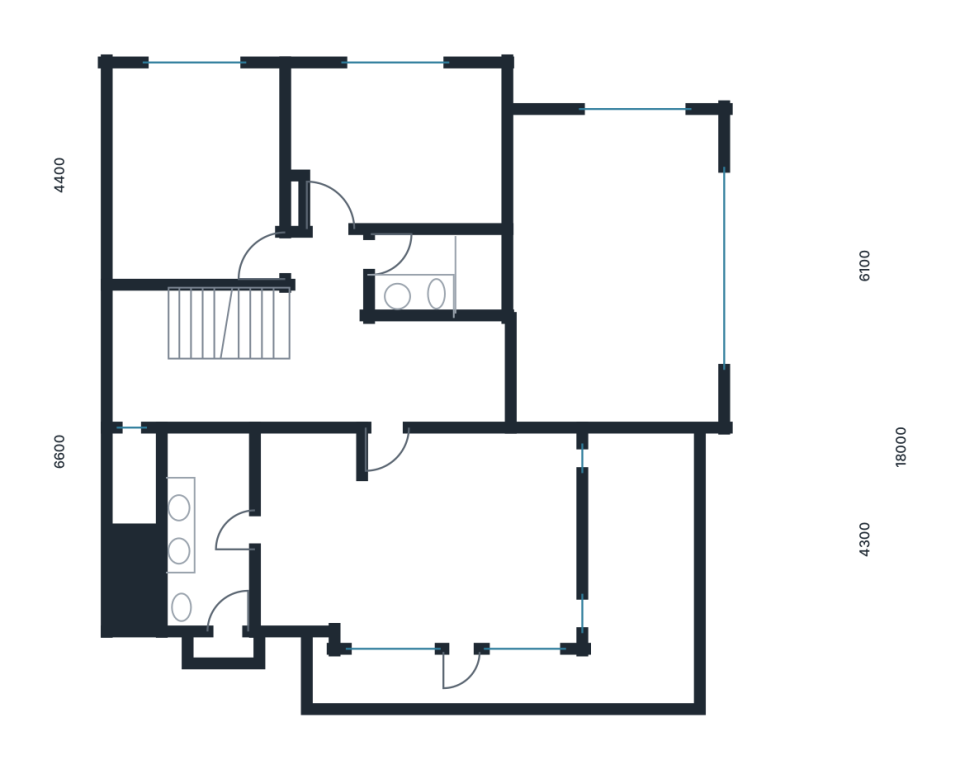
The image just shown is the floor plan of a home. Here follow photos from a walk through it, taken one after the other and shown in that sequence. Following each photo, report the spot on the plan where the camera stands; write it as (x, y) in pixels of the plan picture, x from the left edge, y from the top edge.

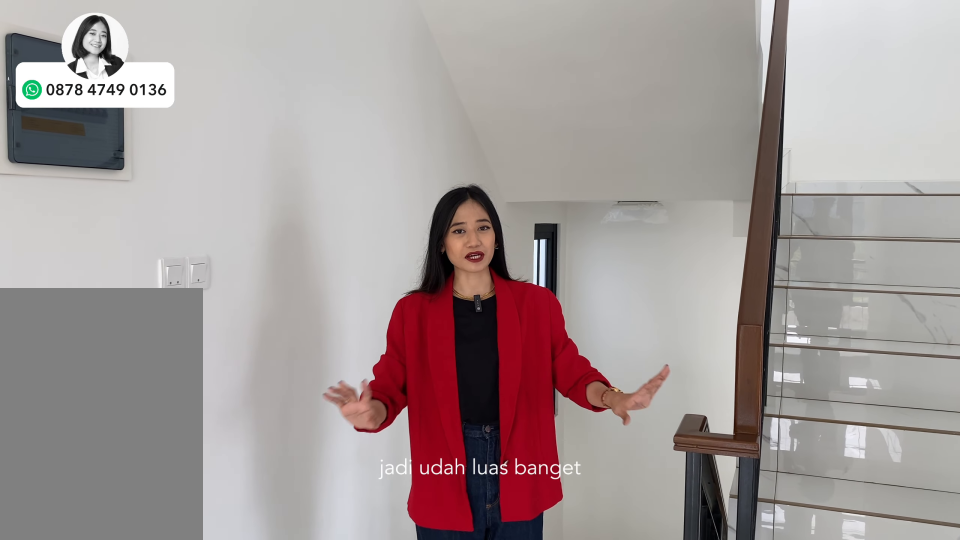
(331, 366)
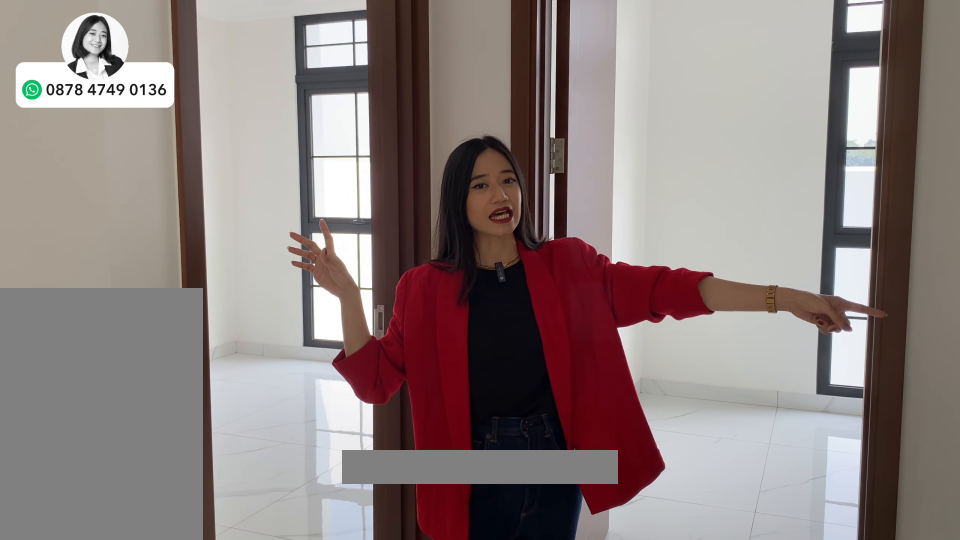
(331, 366)
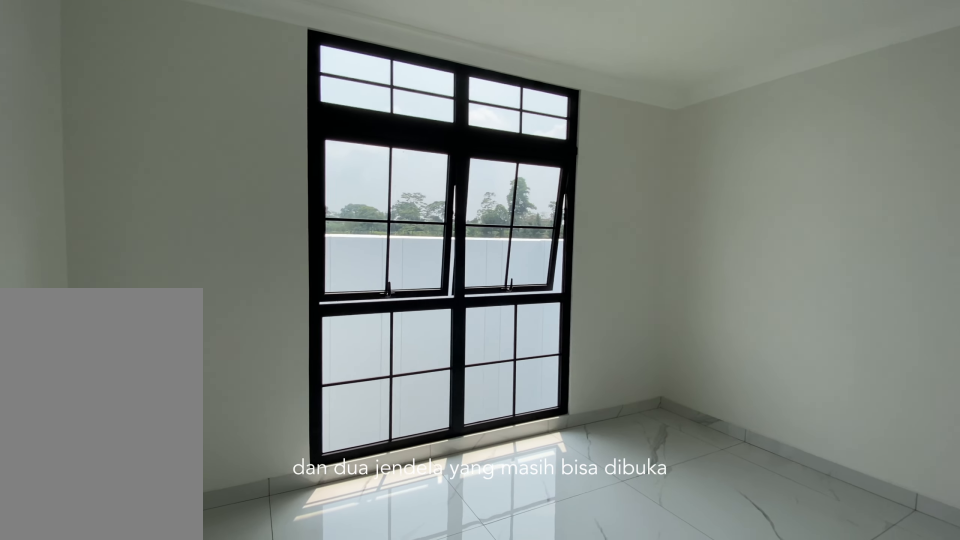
(413, 146)
